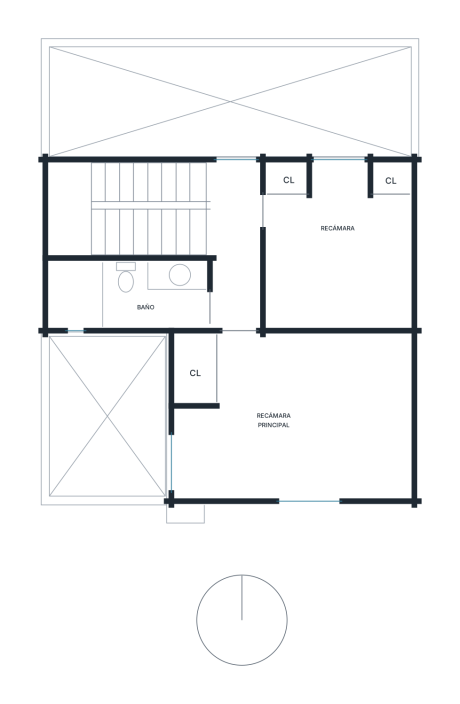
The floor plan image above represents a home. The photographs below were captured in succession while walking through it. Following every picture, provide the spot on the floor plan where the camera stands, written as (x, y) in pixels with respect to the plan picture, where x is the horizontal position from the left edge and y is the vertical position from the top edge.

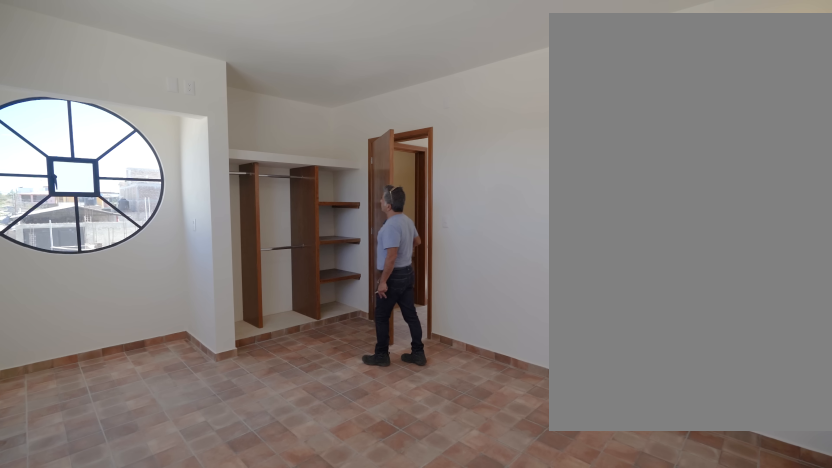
(327, 428)
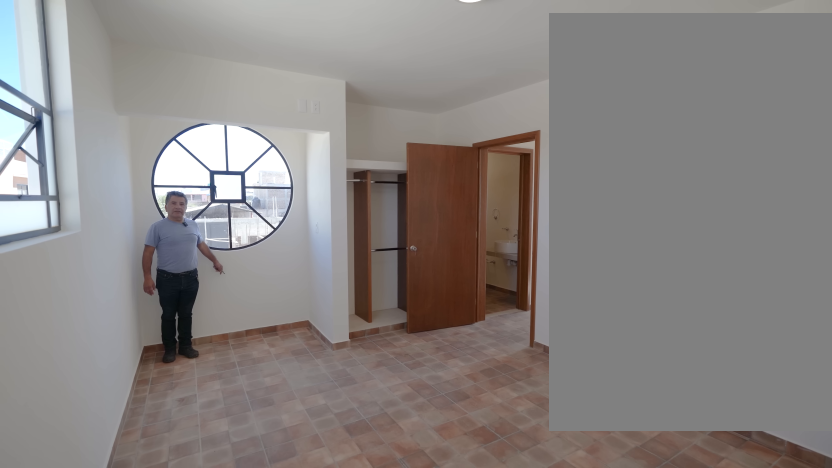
(327, 428)
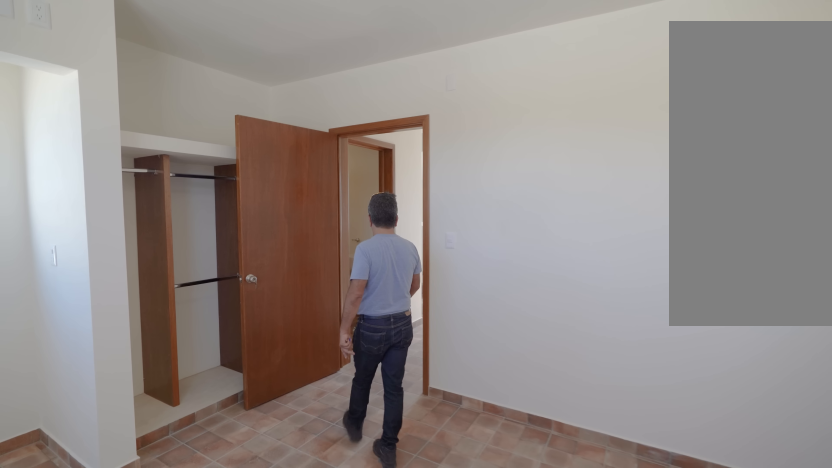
(323, 427)
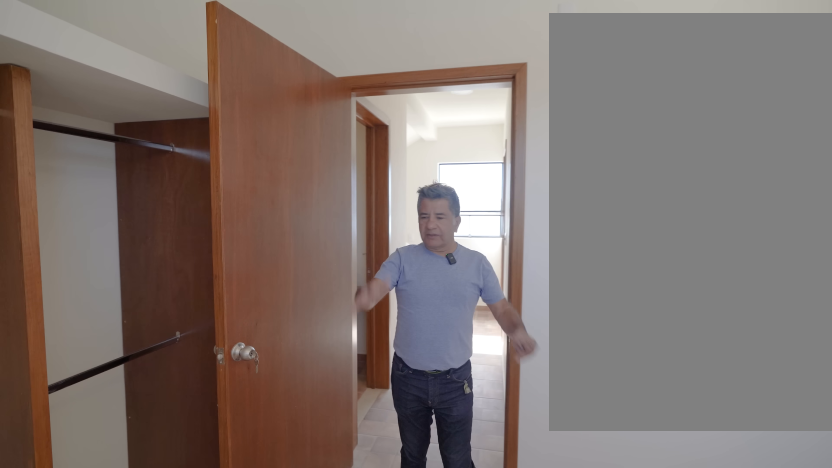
(273, 420)
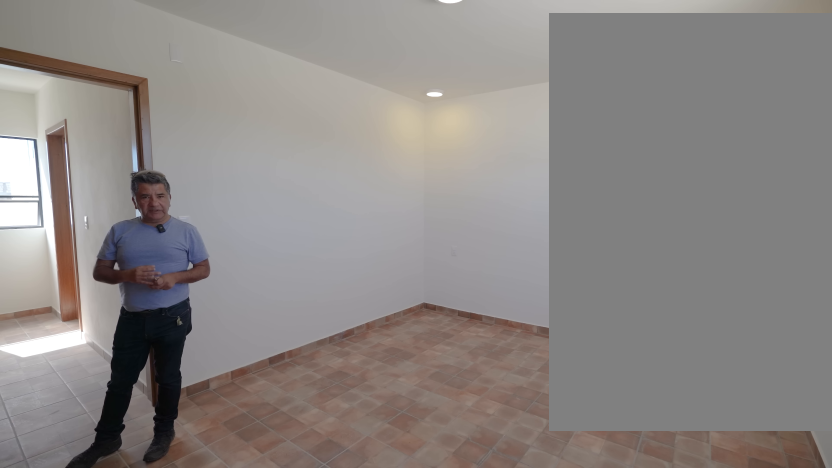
(241, 410)
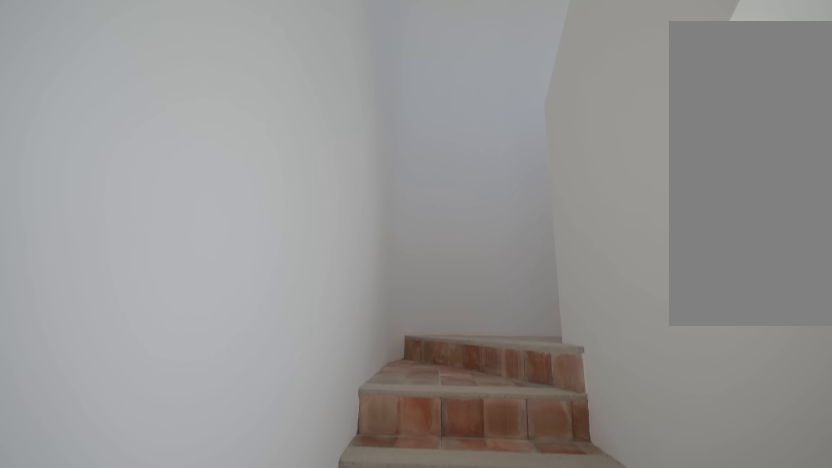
(192, 229)
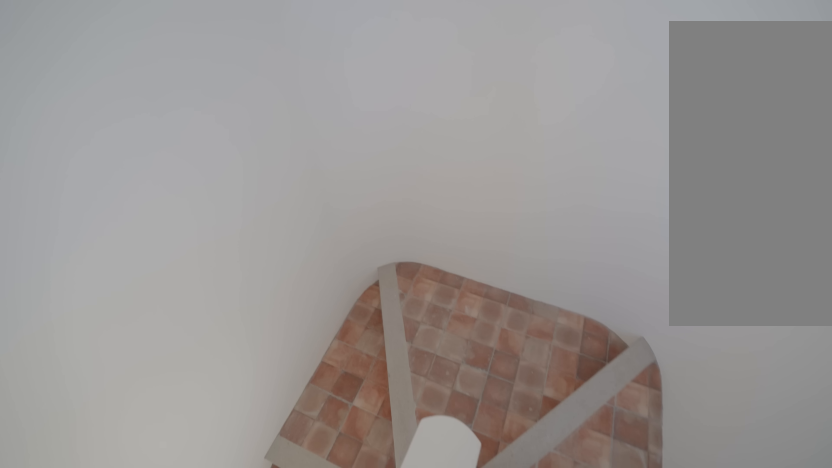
(69, 198)
